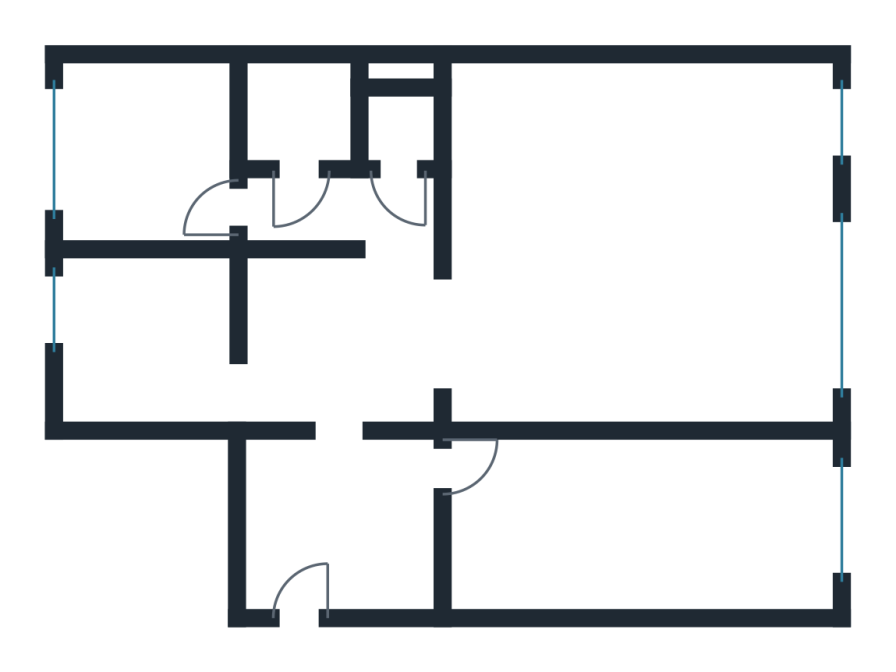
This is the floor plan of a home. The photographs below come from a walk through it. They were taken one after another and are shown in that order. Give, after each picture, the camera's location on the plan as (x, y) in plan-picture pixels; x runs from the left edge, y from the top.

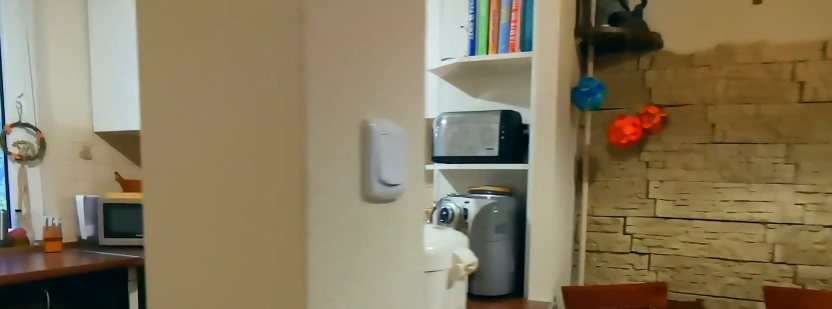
(247, 363)
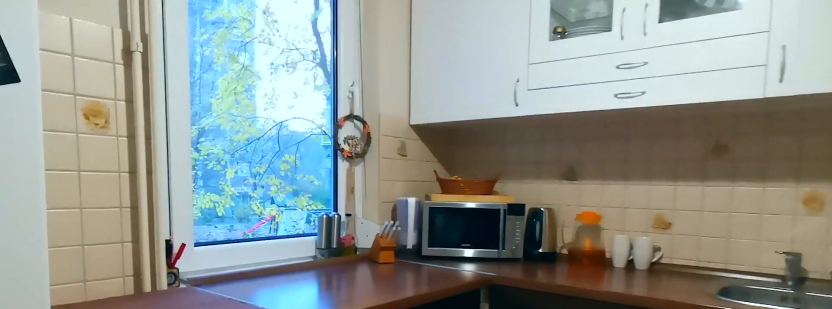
(109, 328)
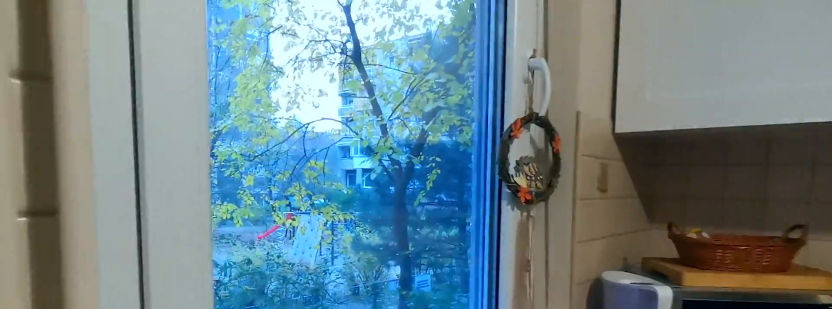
(70, 321)
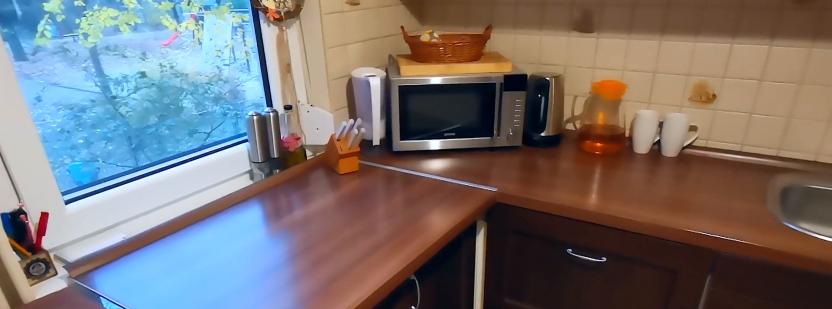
(158, 332)
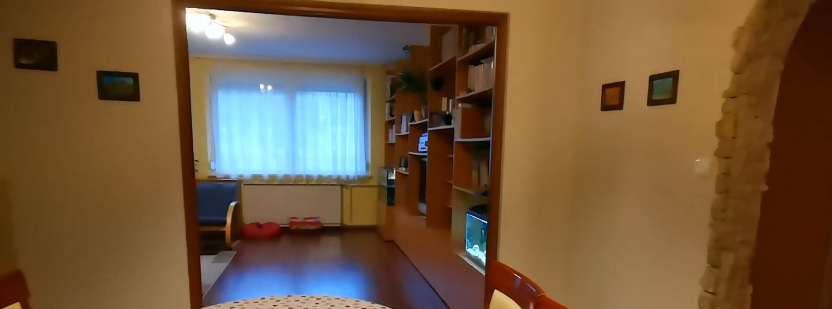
(335, 331)
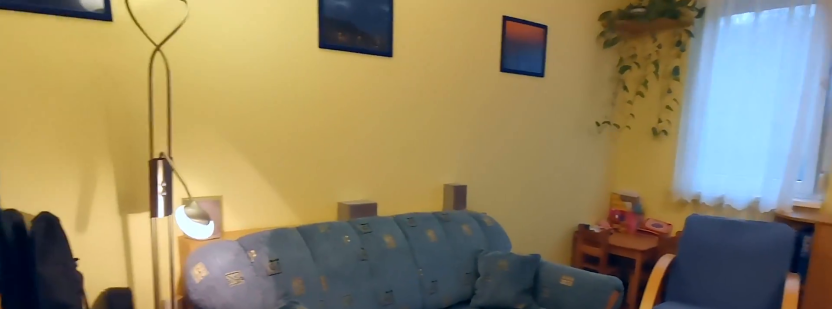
(545, 314)
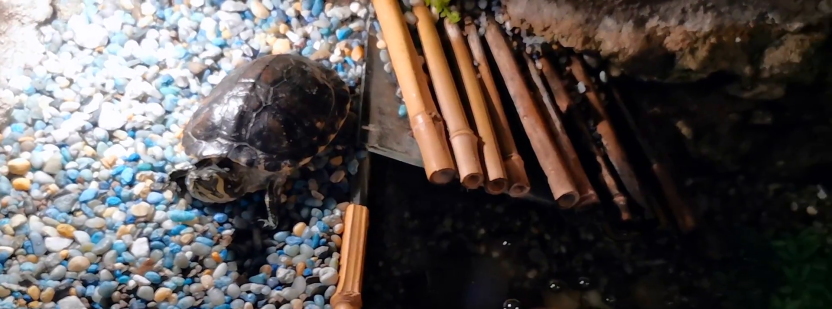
(547, 323)
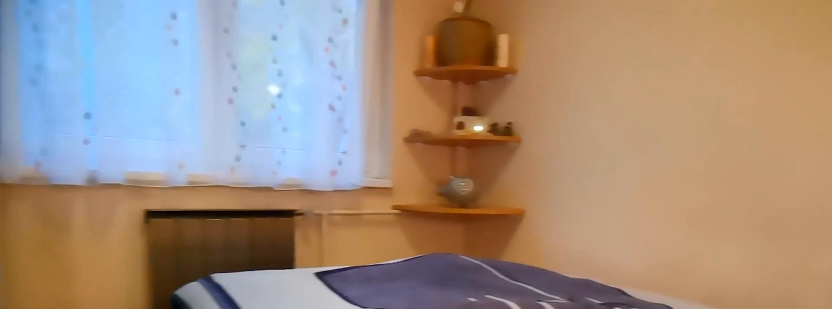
(245, 197)
